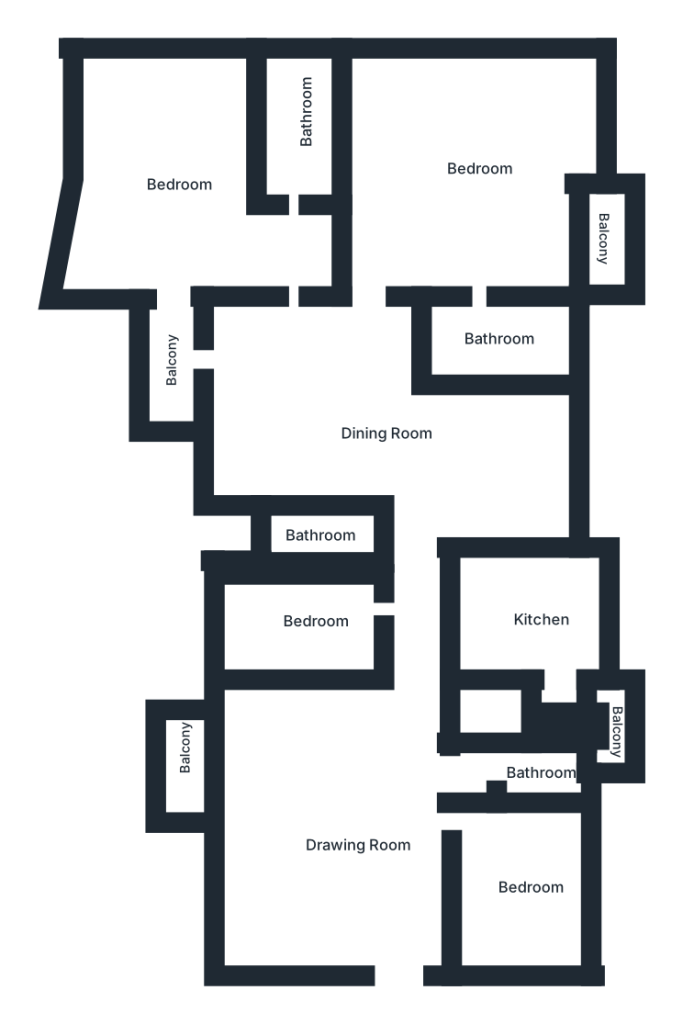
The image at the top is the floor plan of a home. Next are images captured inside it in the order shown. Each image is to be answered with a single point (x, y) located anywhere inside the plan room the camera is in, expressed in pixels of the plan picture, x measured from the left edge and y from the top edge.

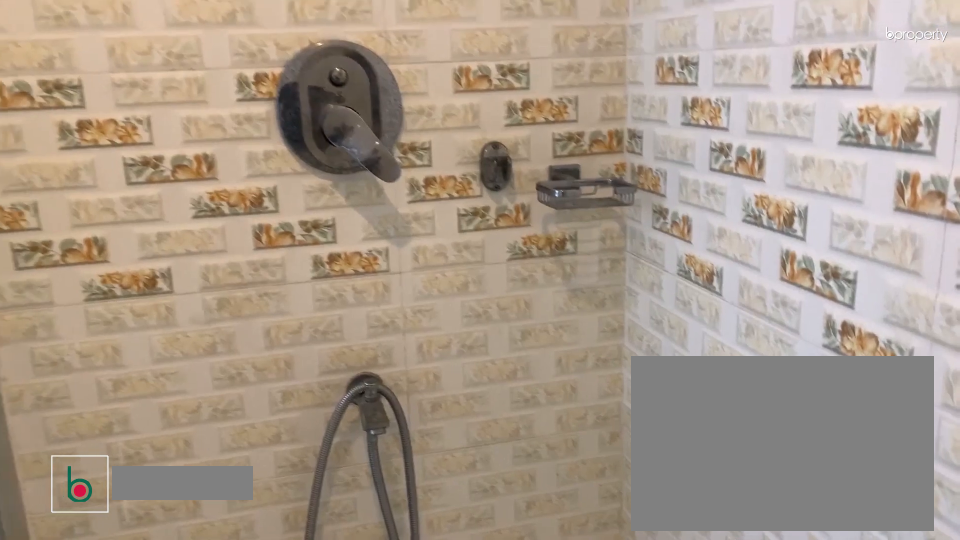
(500, 338)
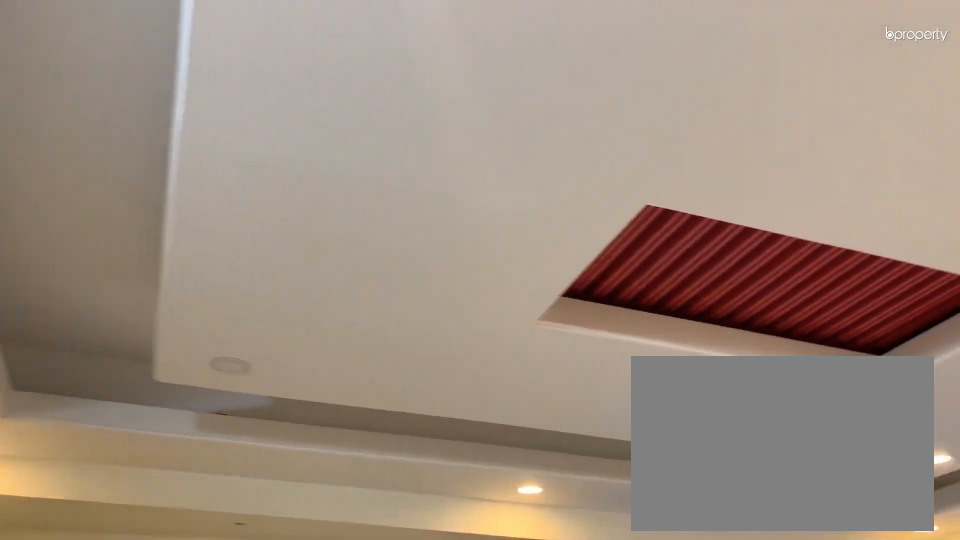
(186, 174)
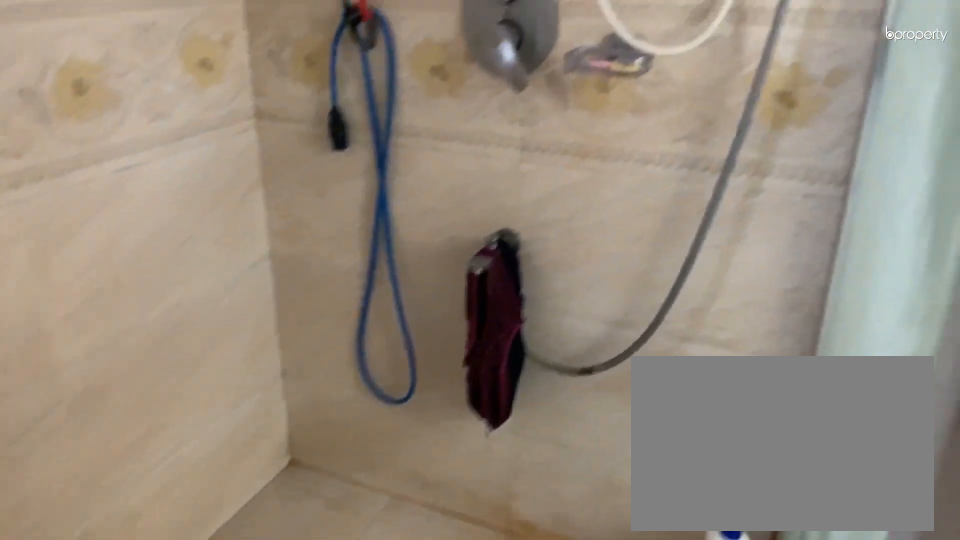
(300, 129)
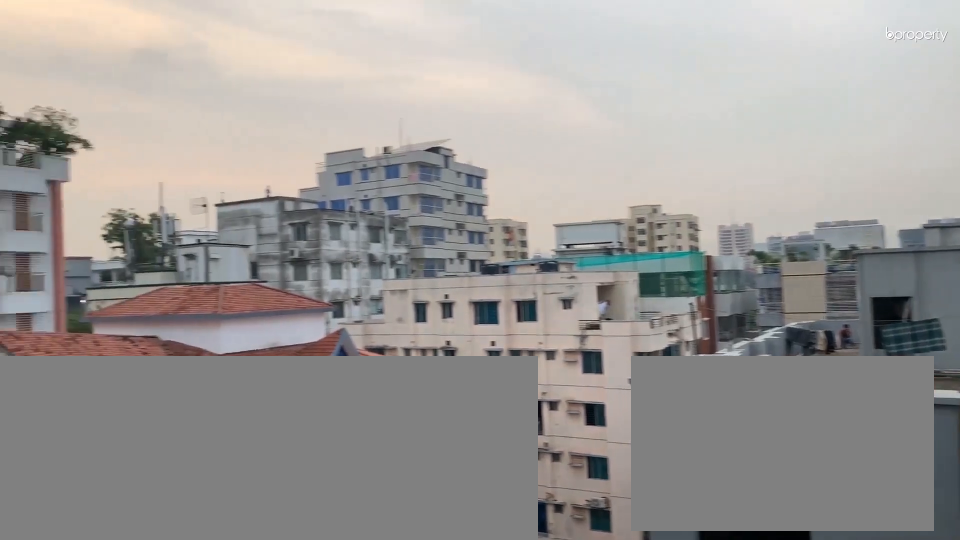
(172, 353)
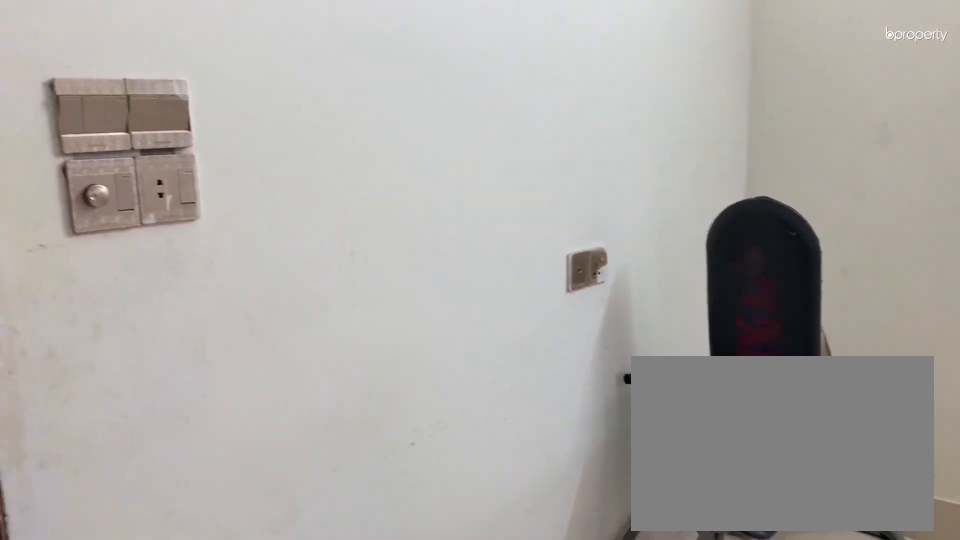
(323, 628)
